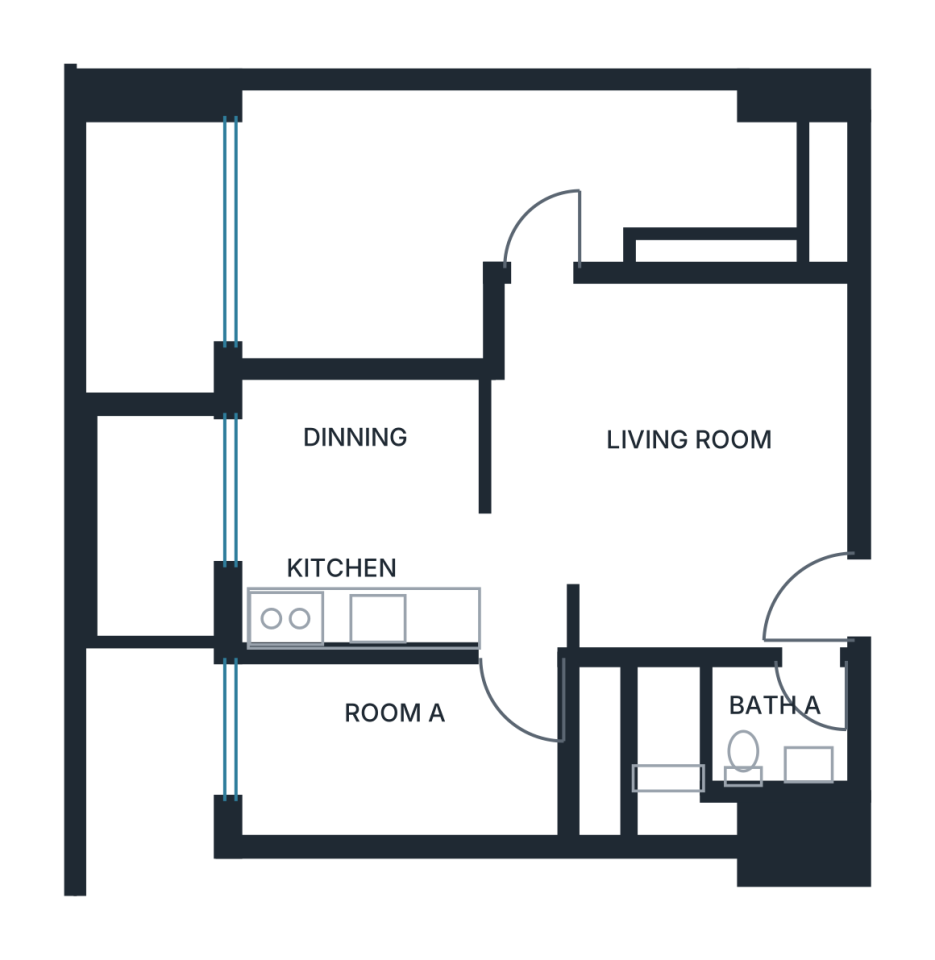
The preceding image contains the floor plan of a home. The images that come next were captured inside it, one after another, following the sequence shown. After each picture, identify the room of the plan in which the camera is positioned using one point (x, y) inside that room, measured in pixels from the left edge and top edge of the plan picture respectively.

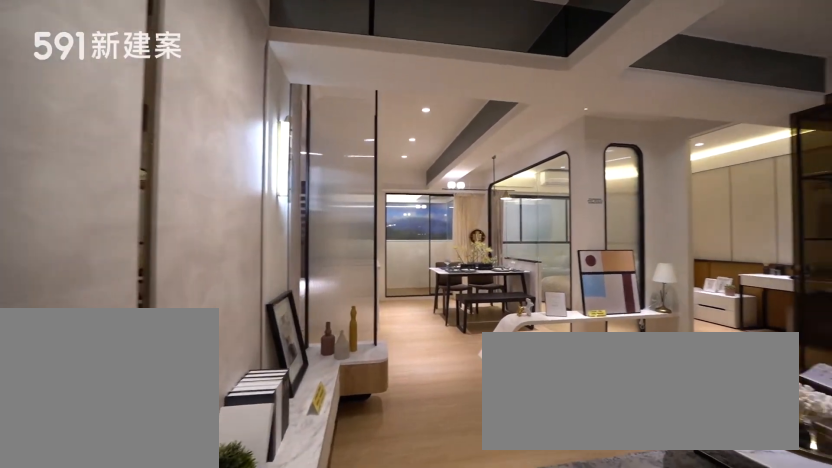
(791, 601)
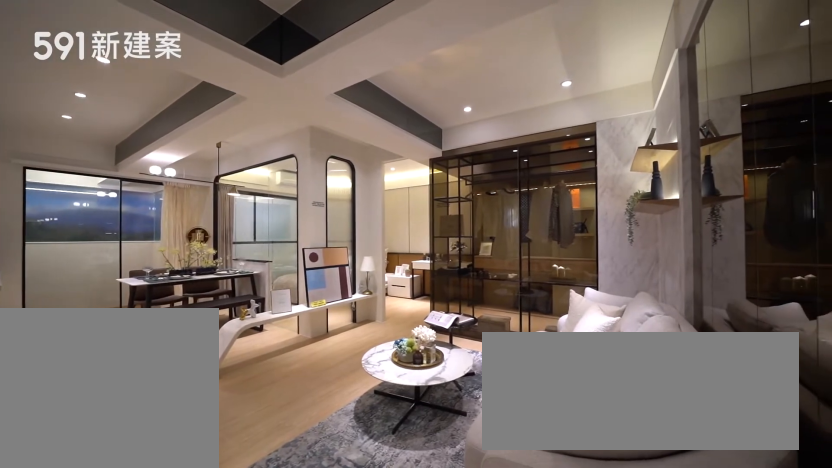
(680, 420)
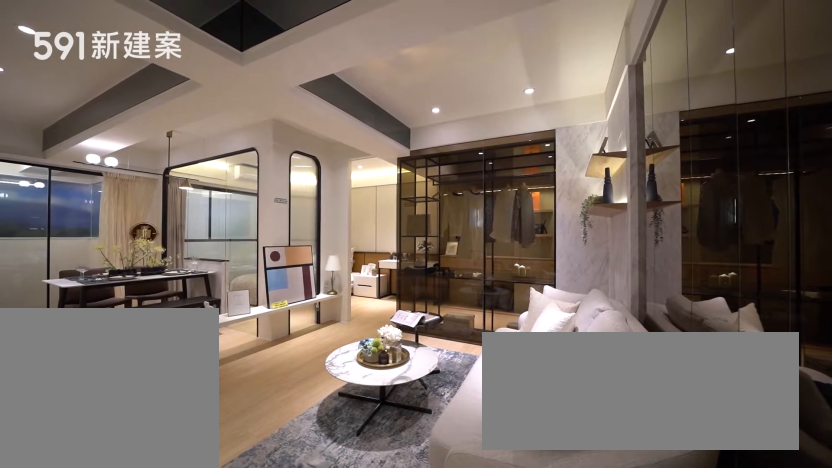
(680, 420)
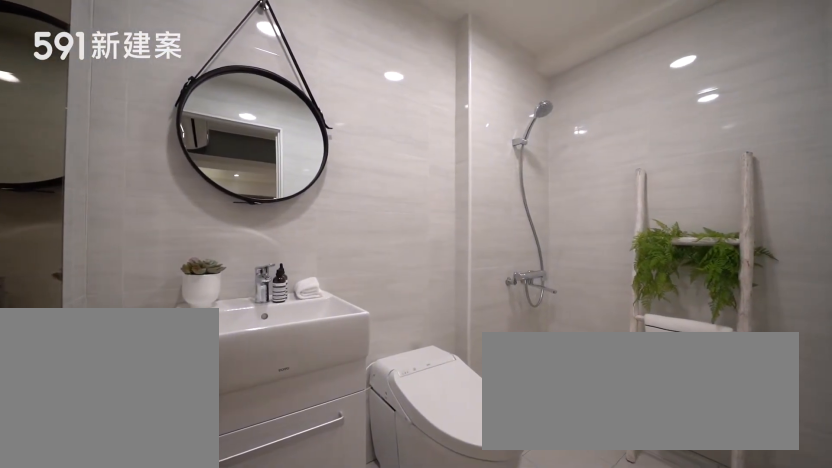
(736, 753)
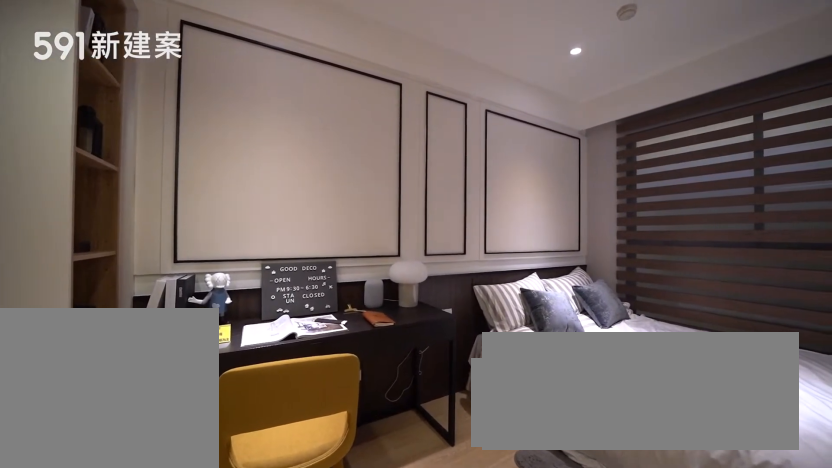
(428, 751)
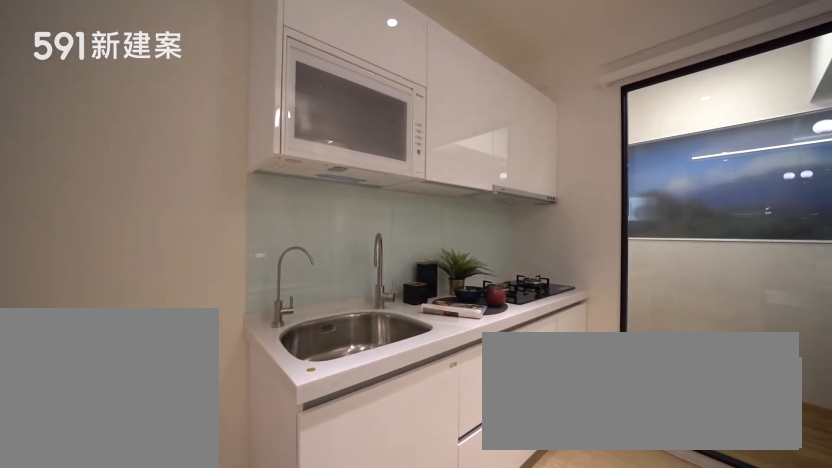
(349, 588)
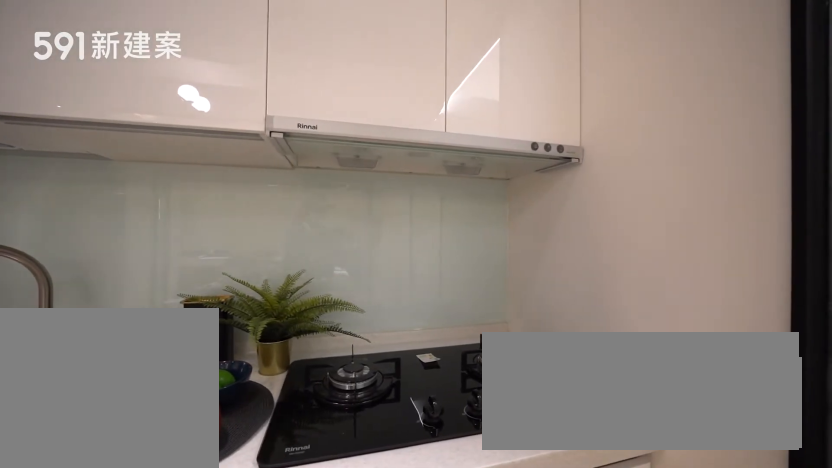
(349, 588)
